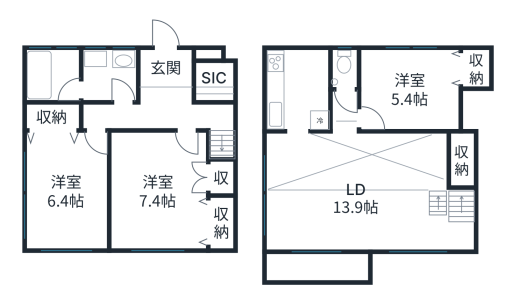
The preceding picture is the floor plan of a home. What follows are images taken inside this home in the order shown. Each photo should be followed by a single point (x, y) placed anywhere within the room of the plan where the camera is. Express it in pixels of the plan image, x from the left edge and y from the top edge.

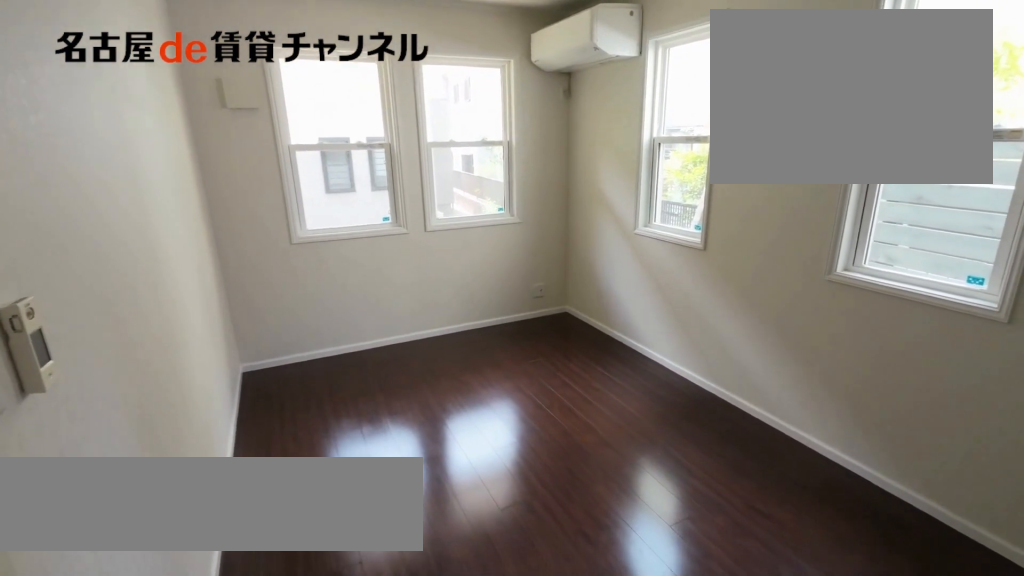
(67, 182)
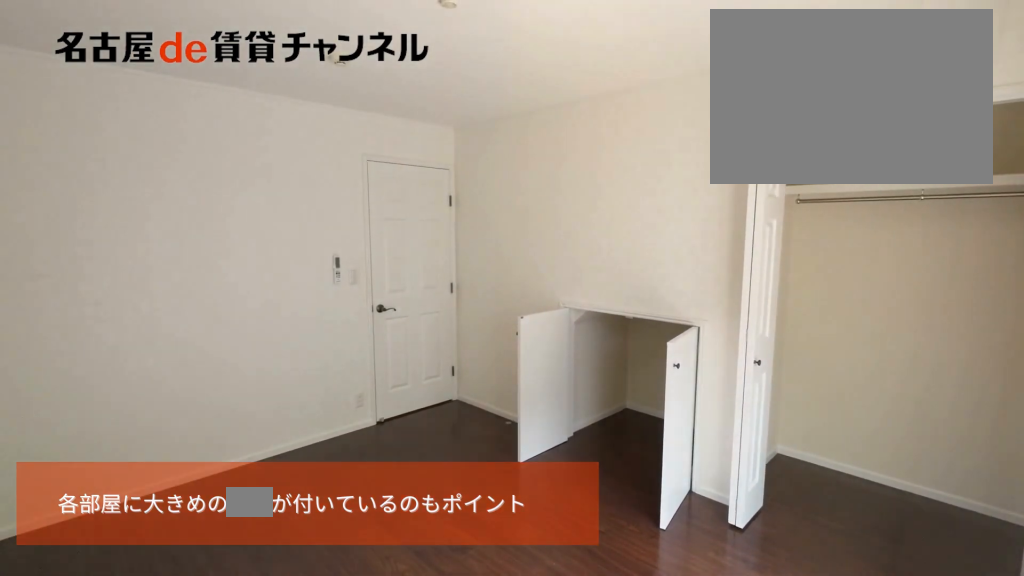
(169, 194)
